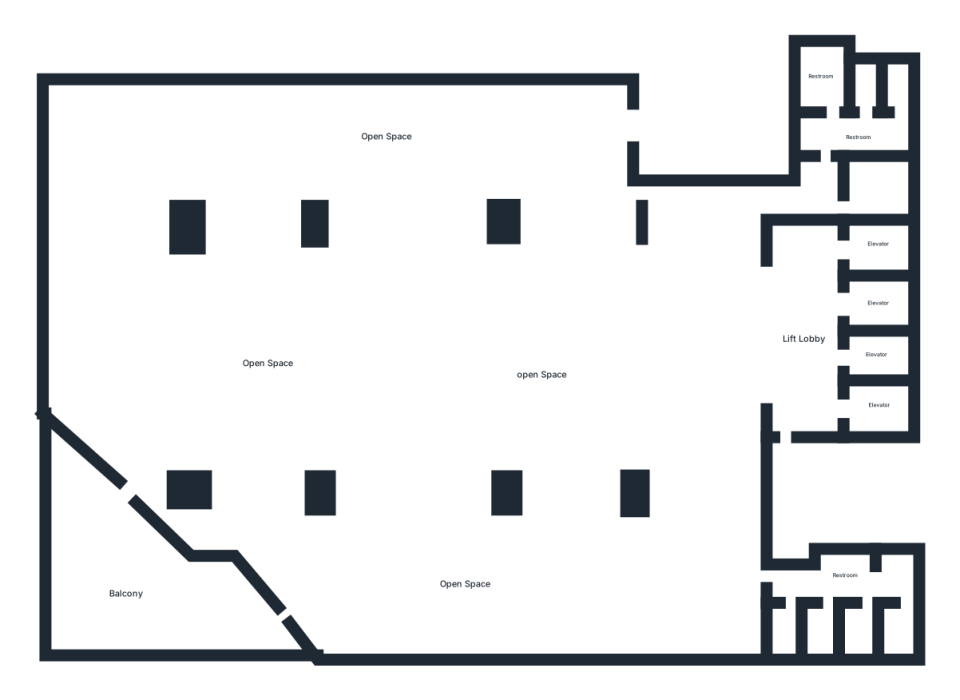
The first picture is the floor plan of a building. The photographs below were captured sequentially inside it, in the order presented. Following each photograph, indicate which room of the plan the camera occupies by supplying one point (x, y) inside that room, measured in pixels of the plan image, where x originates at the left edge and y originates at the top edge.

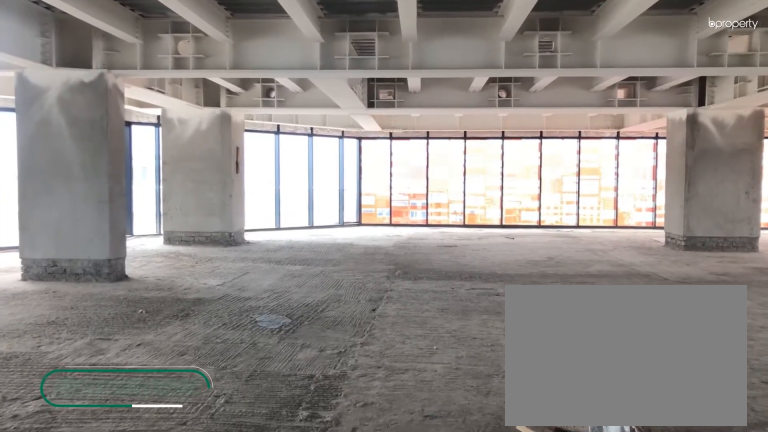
(392, 337)
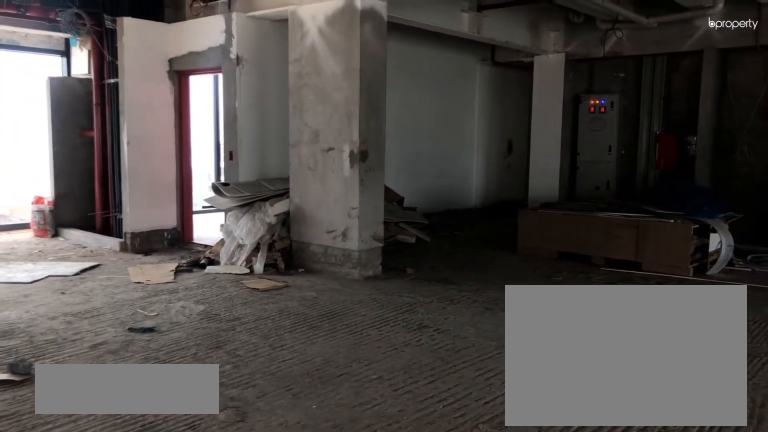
(567, 341)
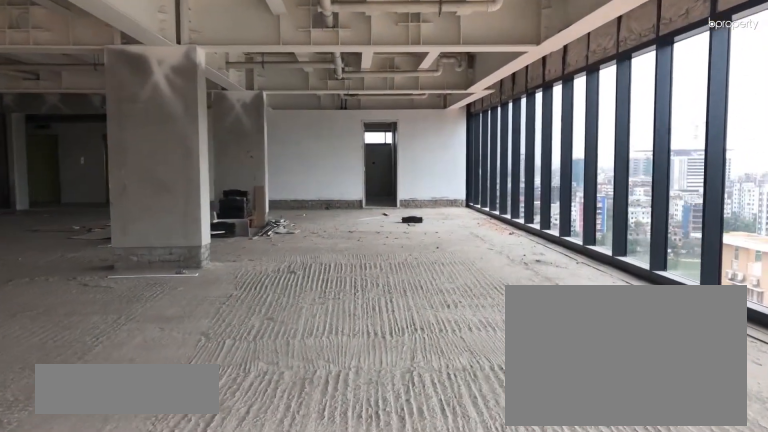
(445, 599)
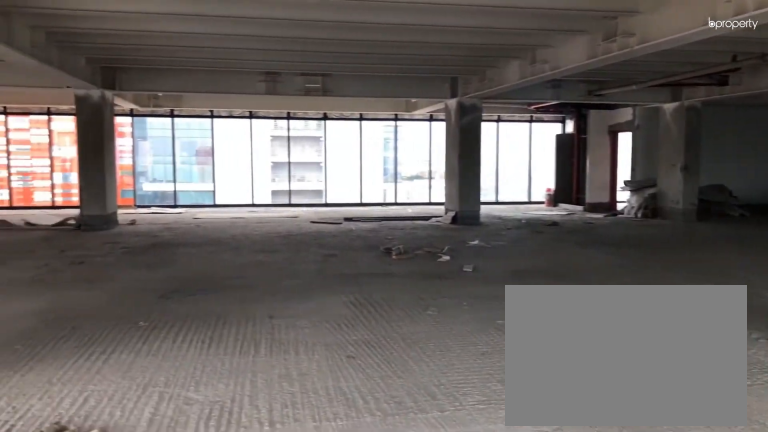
(445, 599)
